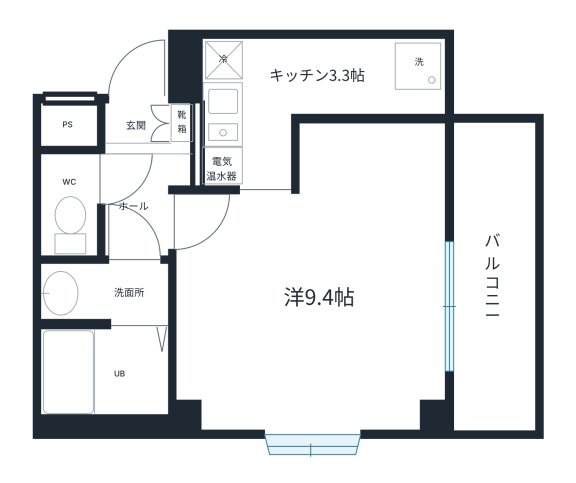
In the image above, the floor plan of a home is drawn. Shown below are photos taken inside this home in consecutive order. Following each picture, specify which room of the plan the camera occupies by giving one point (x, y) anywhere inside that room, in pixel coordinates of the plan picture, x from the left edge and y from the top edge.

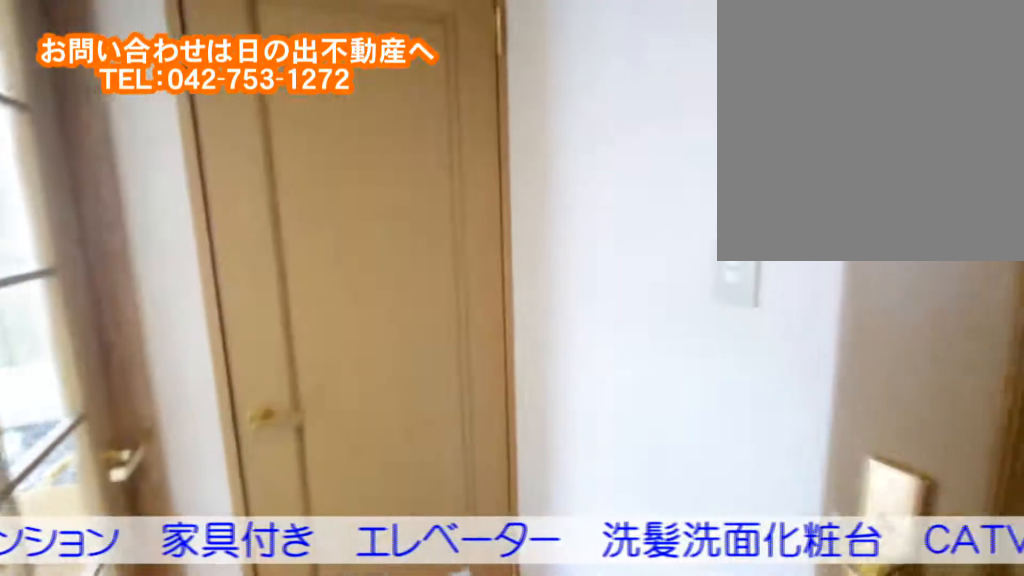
(142, 154)
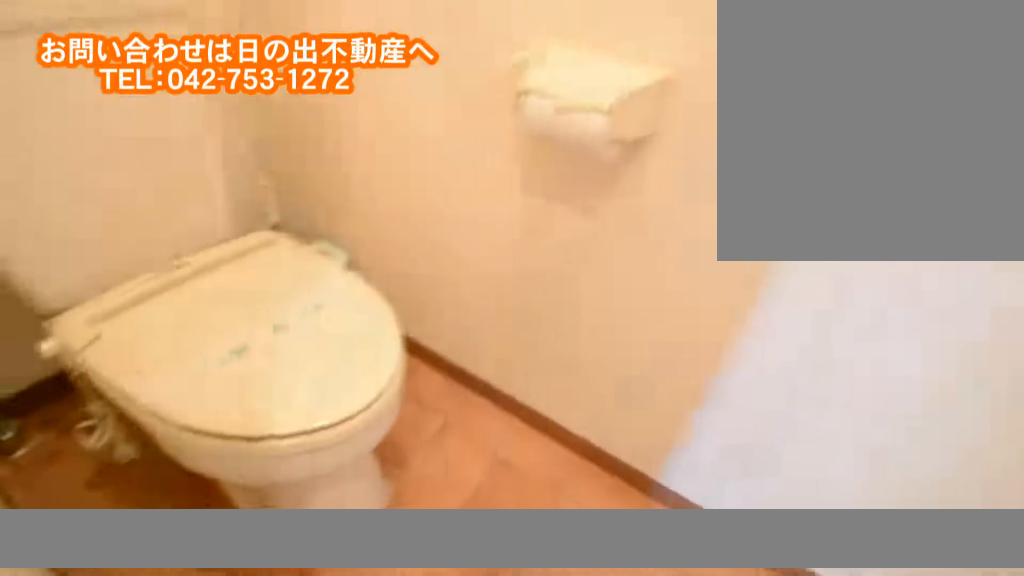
(70, 191)
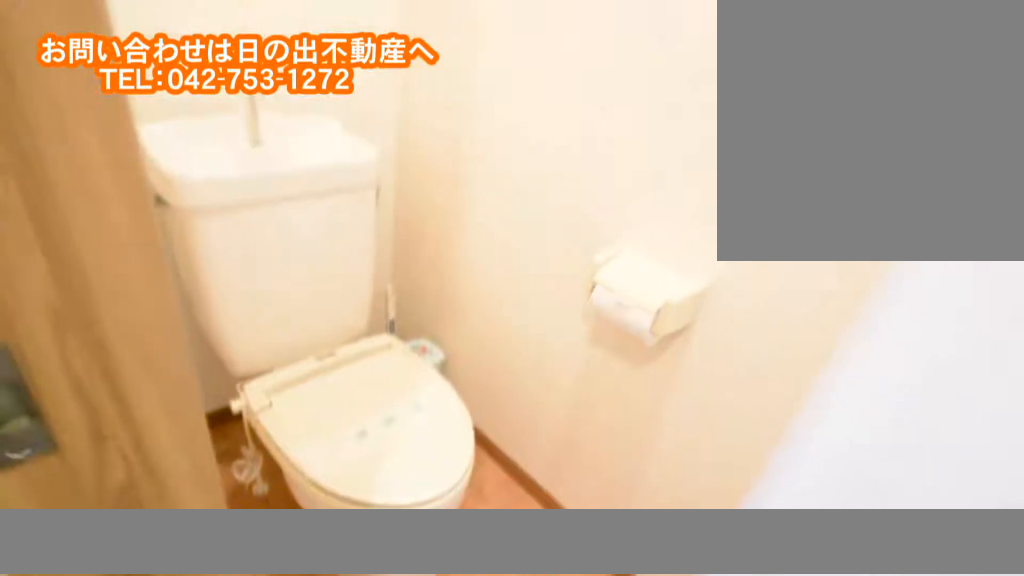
(71, 191)
